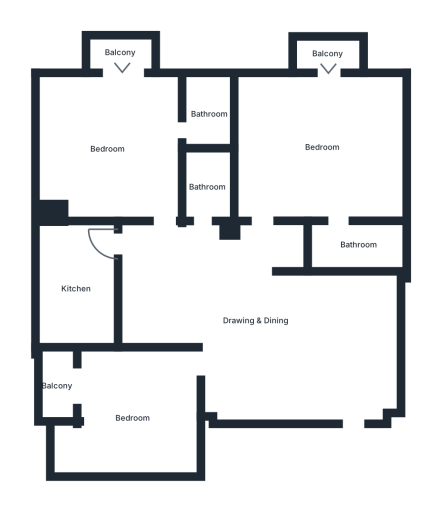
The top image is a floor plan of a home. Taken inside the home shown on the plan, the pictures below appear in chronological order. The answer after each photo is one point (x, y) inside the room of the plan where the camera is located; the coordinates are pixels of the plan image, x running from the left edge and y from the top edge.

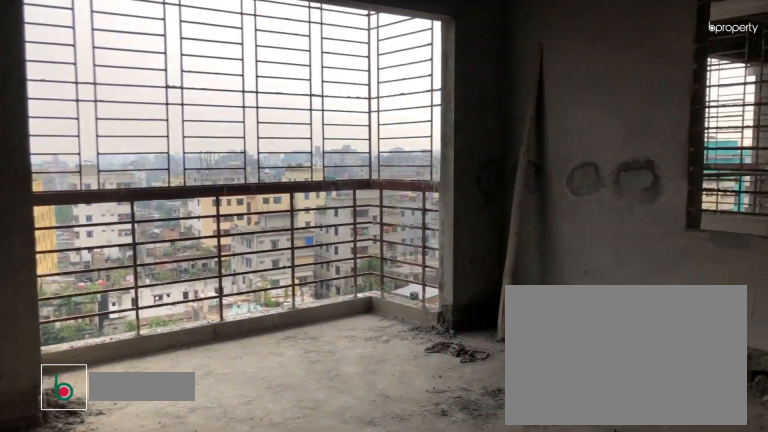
(315, 165)
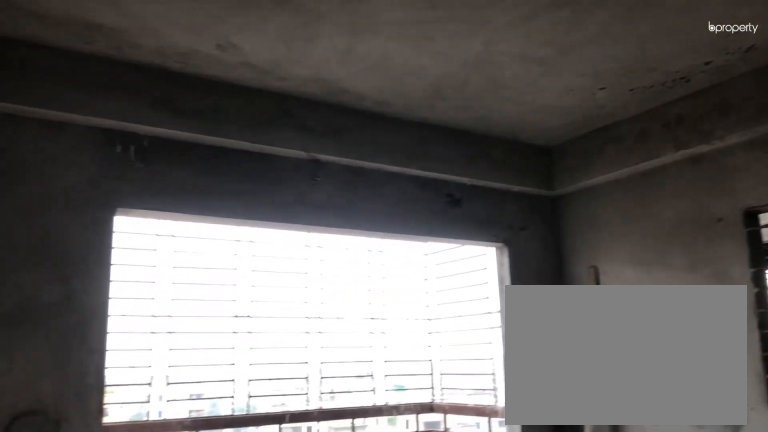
(322, 148)
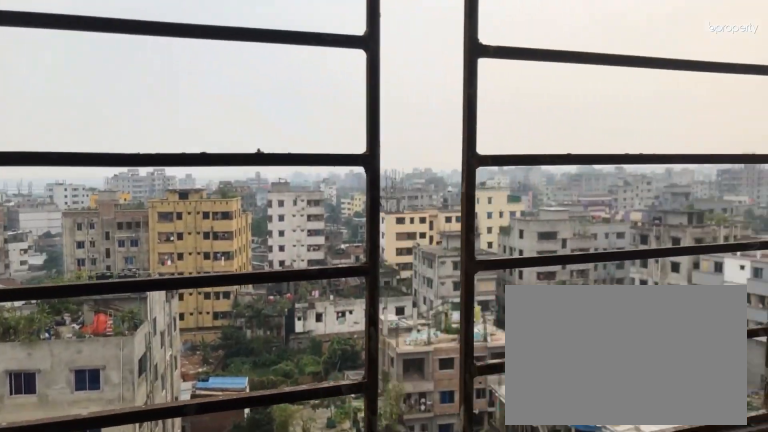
(329, 53)
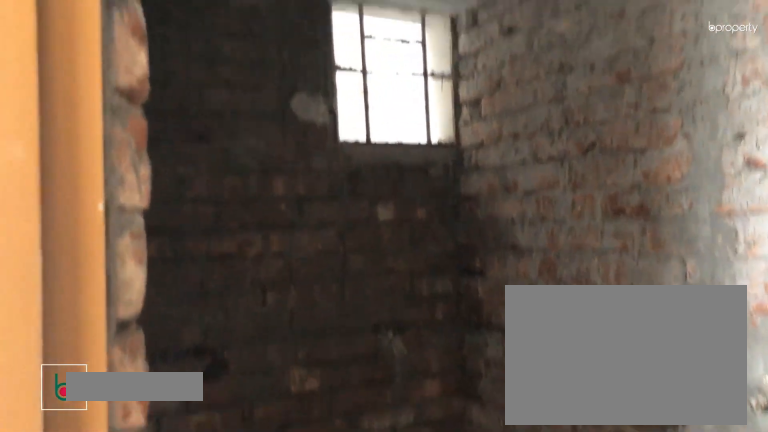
(358, 244)
